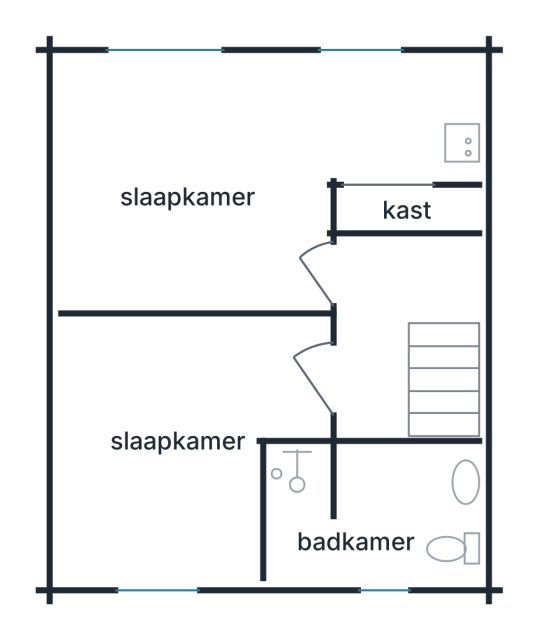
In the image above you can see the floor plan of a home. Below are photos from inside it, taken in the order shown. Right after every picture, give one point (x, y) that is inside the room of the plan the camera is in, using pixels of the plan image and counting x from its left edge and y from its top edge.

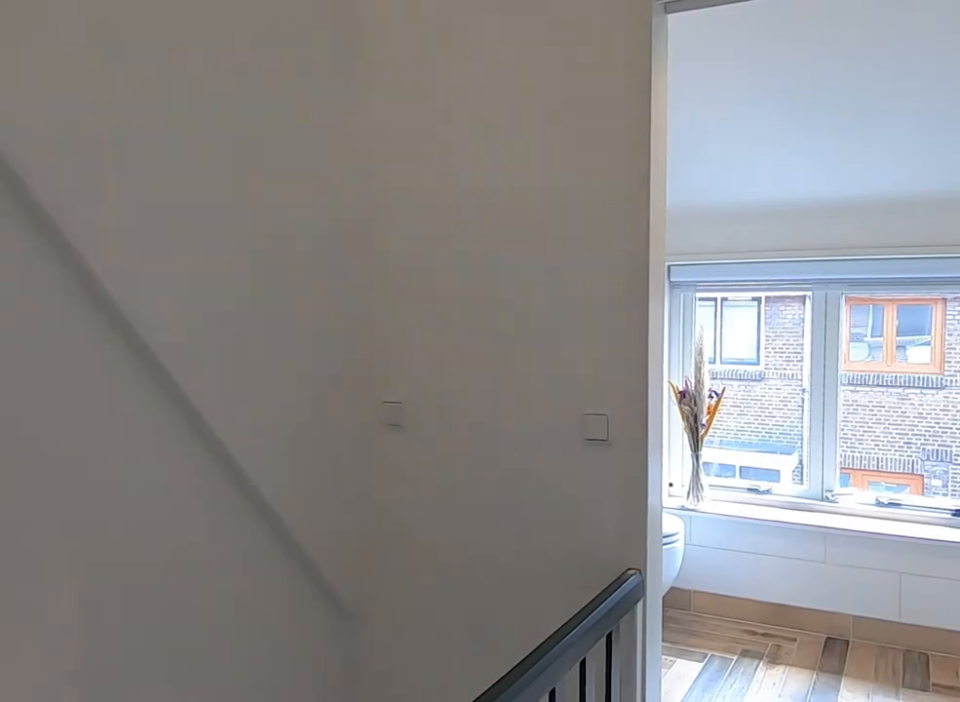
(393, 321)
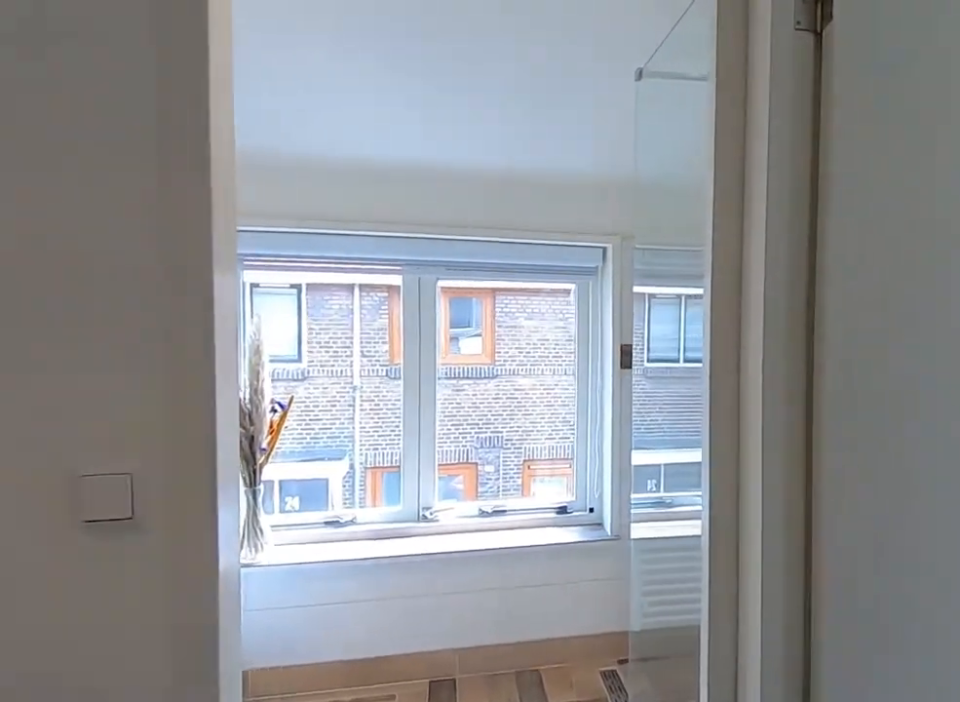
(393, 321)
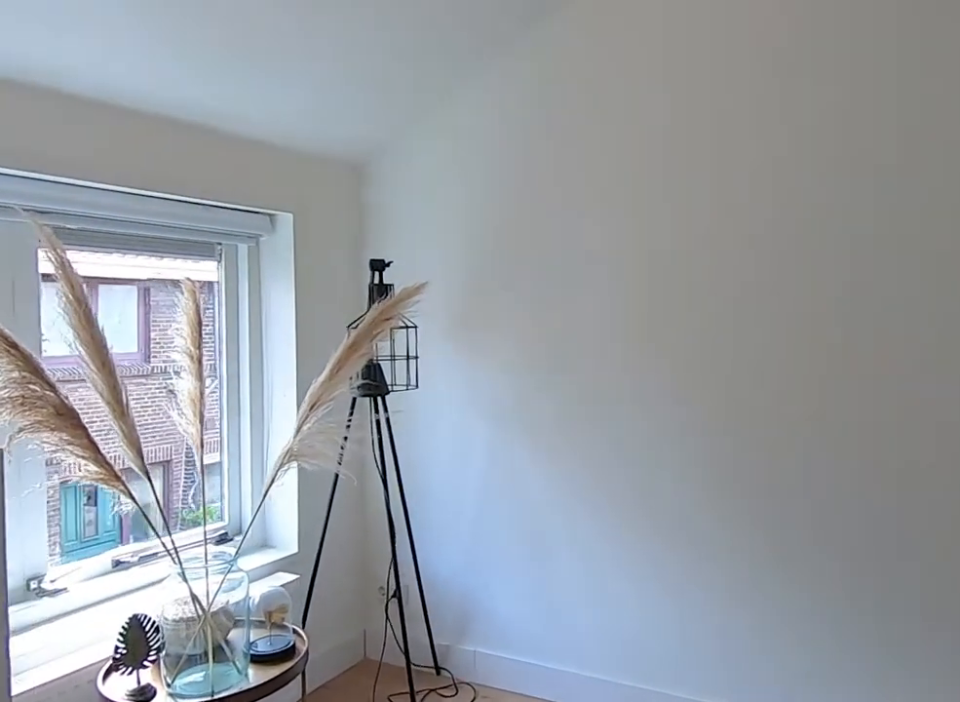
(64, 396)
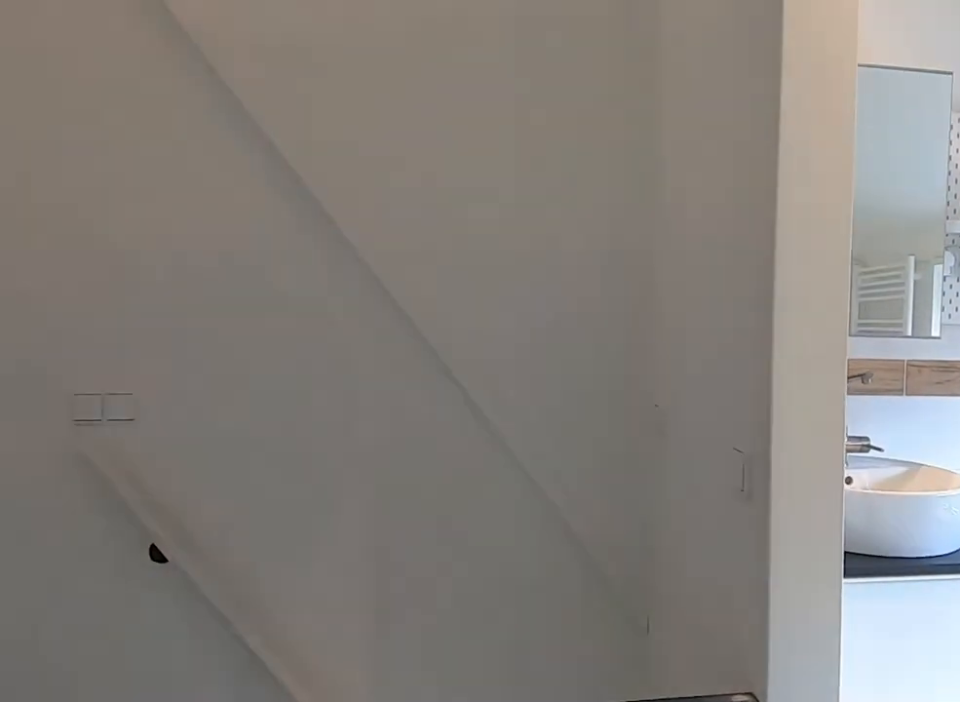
(393, 321)
